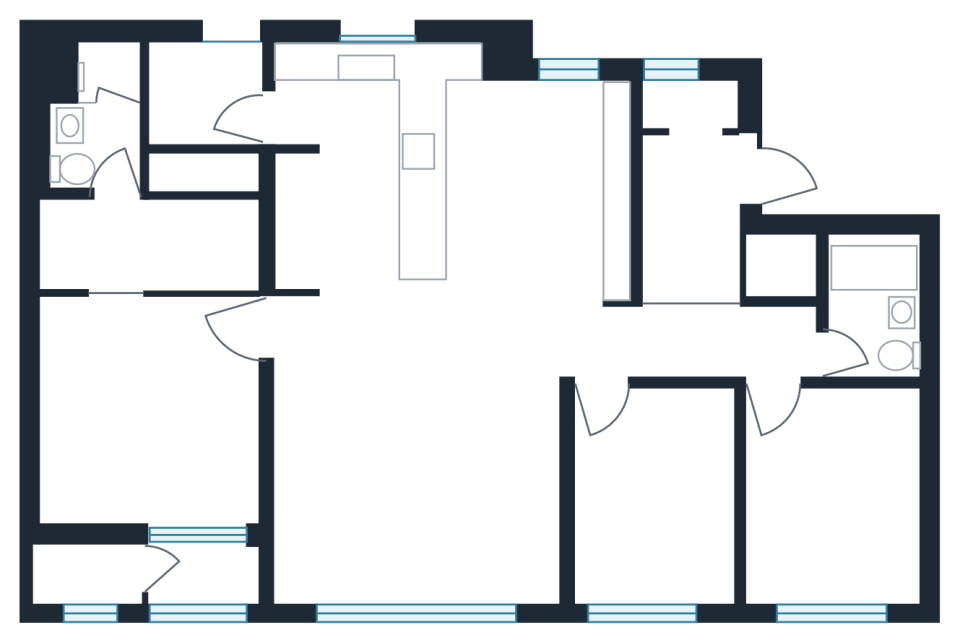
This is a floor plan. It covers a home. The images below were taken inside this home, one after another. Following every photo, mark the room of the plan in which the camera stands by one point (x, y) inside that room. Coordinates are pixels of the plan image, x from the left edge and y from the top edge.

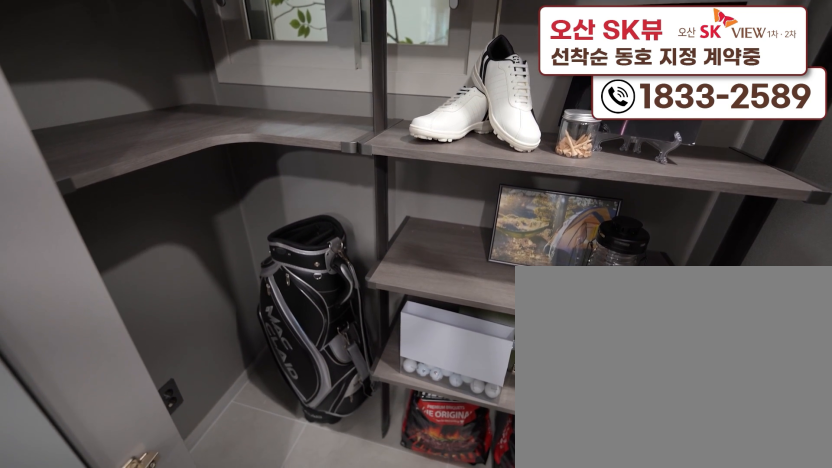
(699, 191)
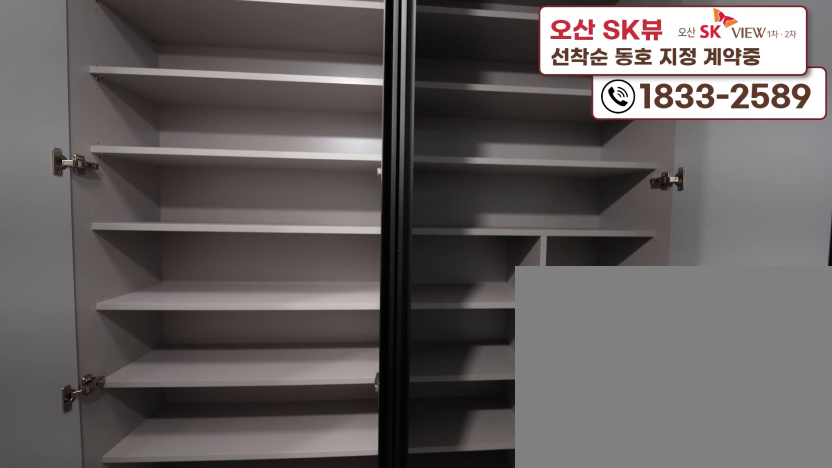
(699, 191)
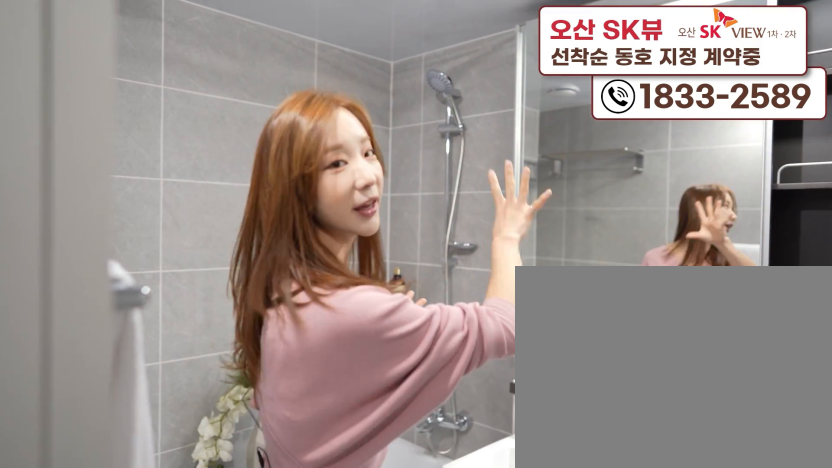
(881, 334)
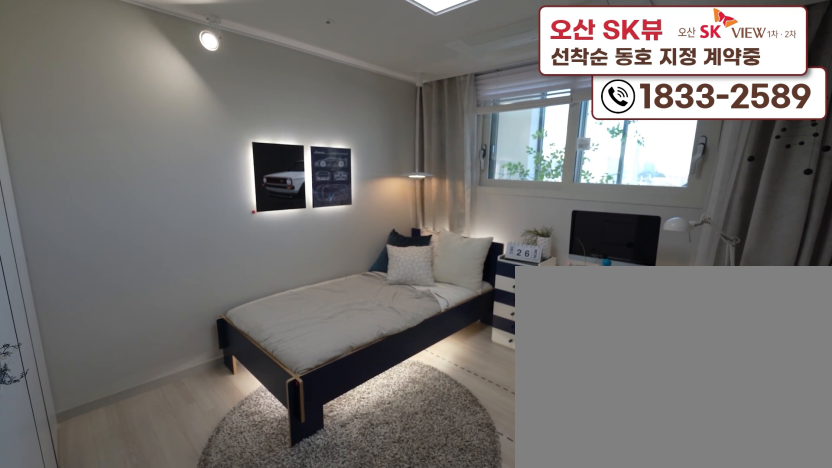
(824, 545)
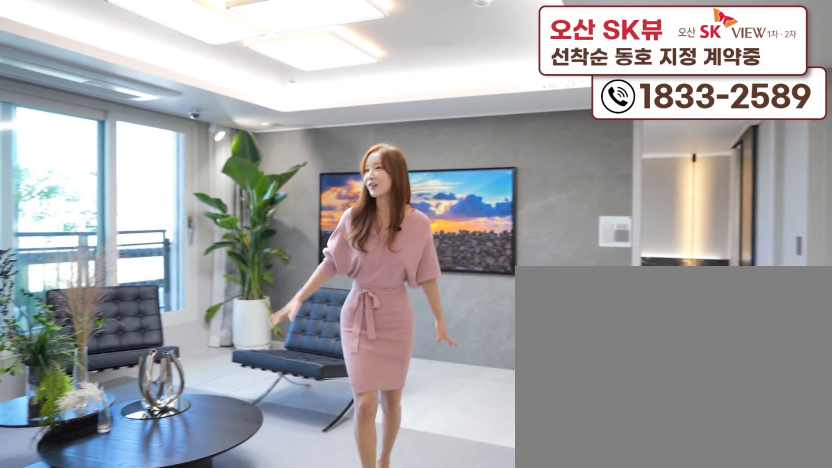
(421, 529)
